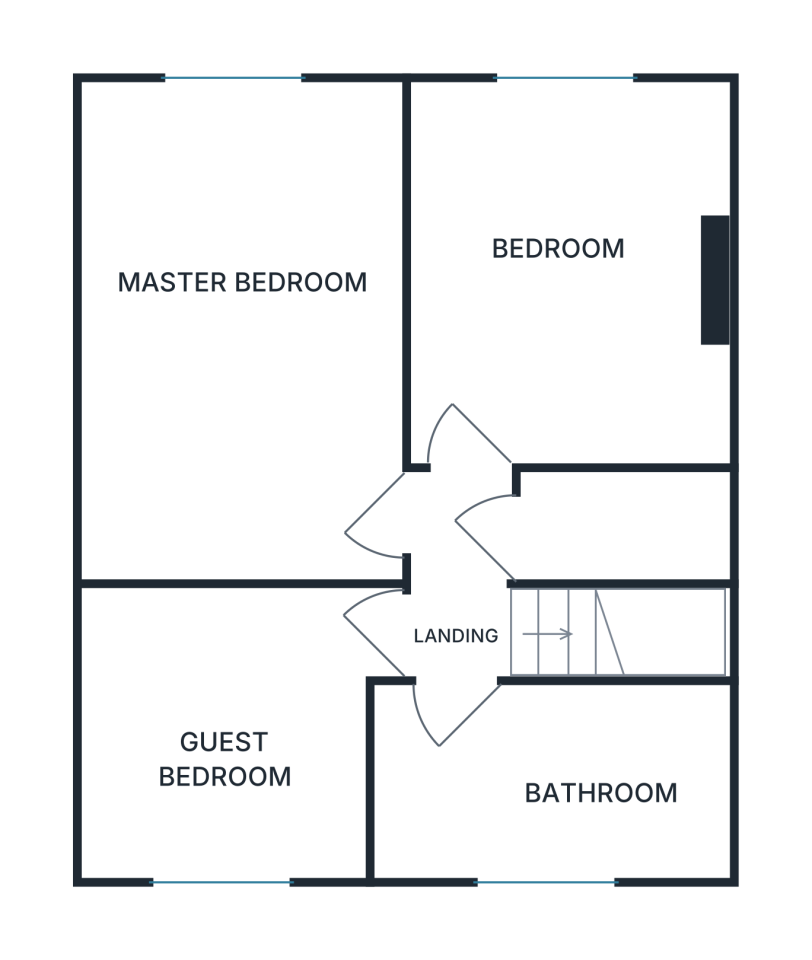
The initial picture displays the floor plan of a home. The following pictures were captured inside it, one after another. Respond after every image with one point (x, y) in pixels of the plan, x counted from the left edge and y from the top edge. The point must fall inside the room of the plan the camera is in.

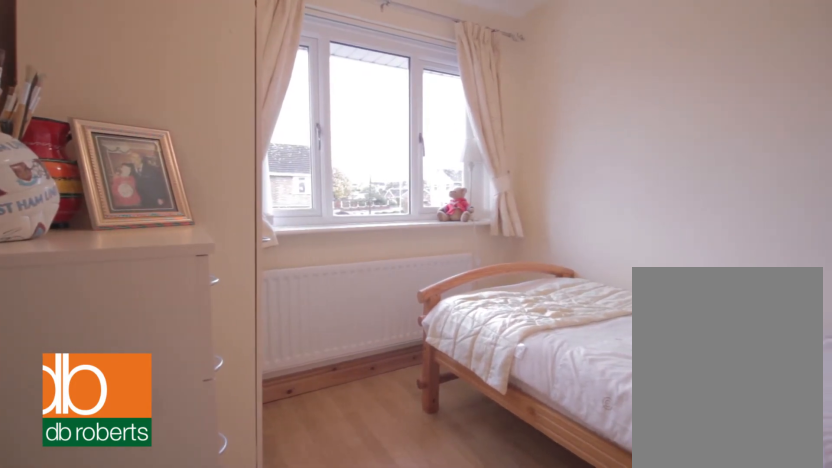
(232, 725)
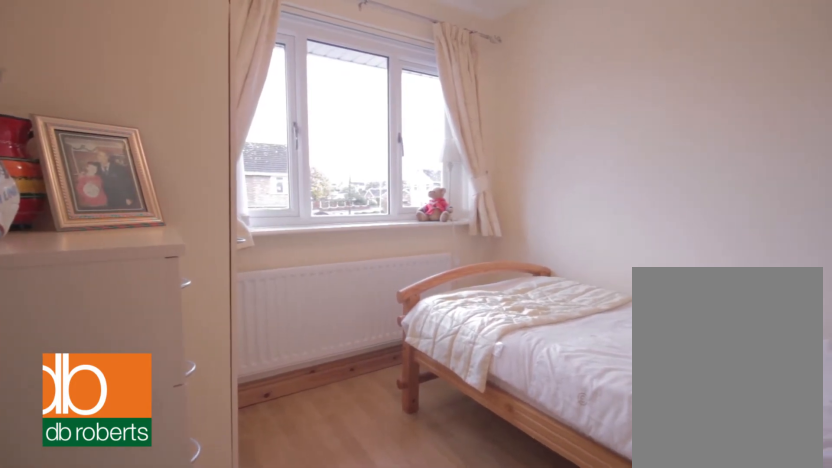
(232, 725)
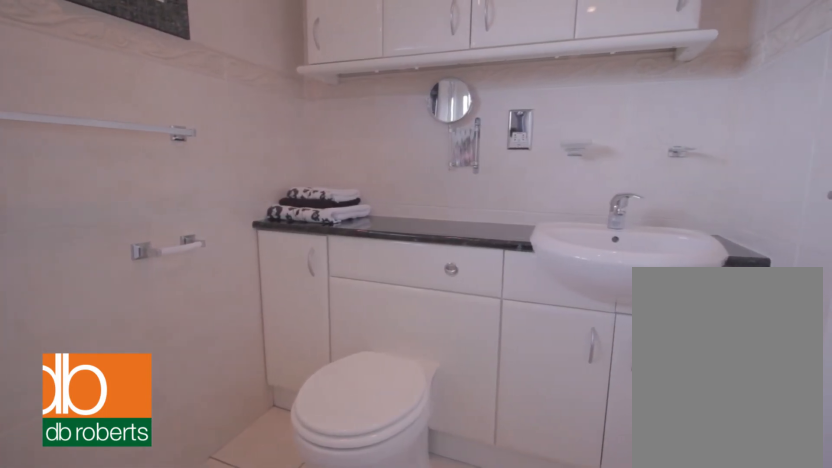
(549, 779)
